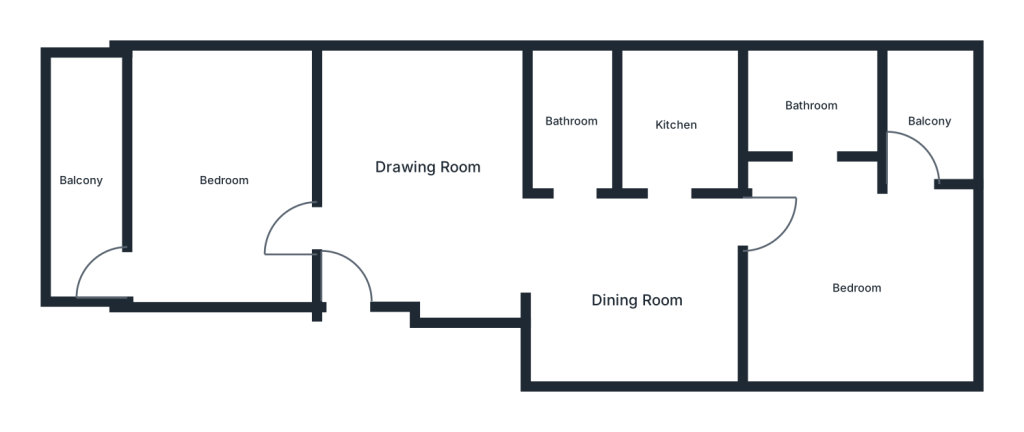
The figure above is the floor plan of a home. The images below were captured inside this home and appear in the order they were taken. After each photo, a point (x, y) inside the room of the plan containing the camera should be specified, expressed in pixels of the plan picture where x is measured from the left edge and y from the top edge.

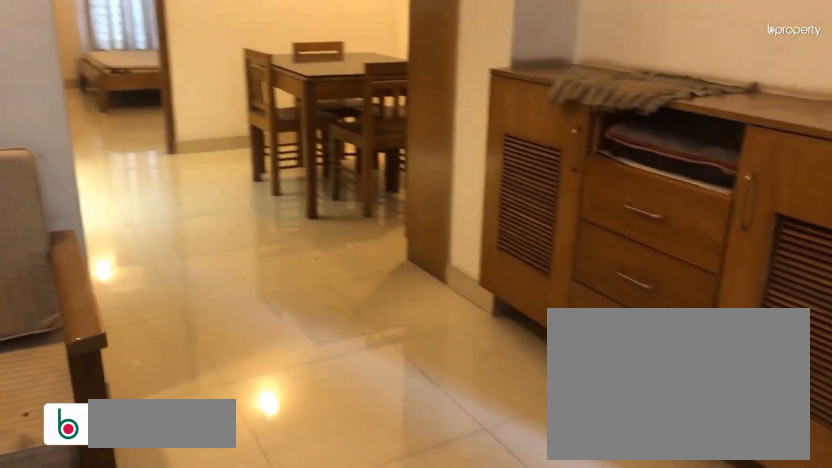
(430, 166)
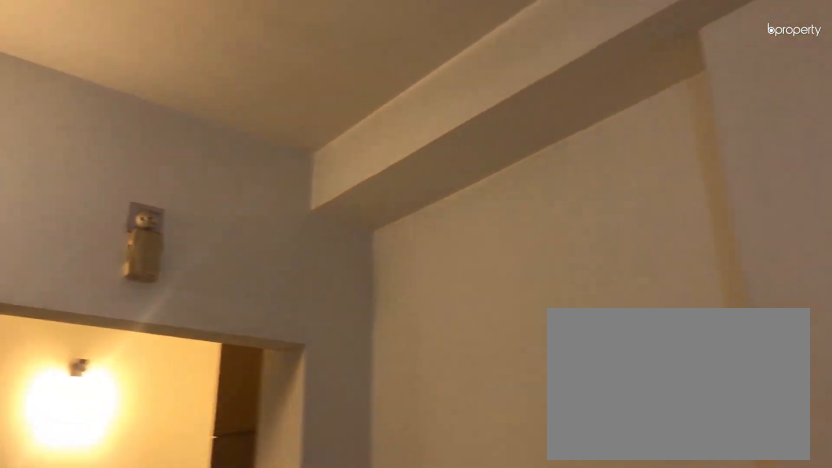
(431, 165)
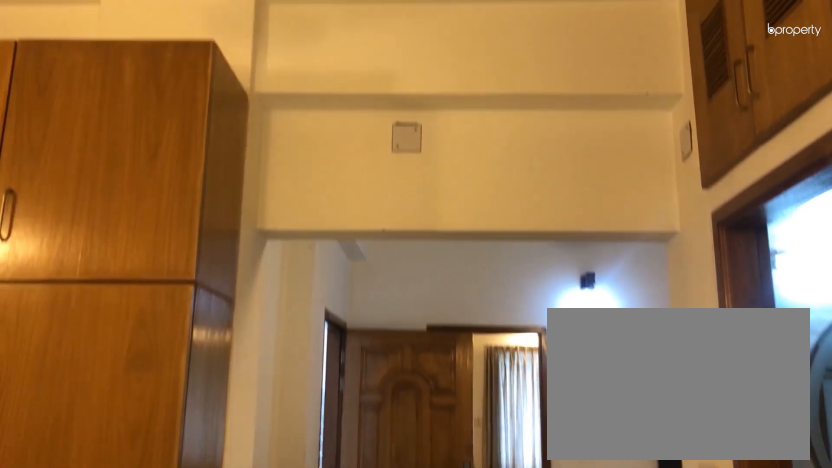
(632, 298)
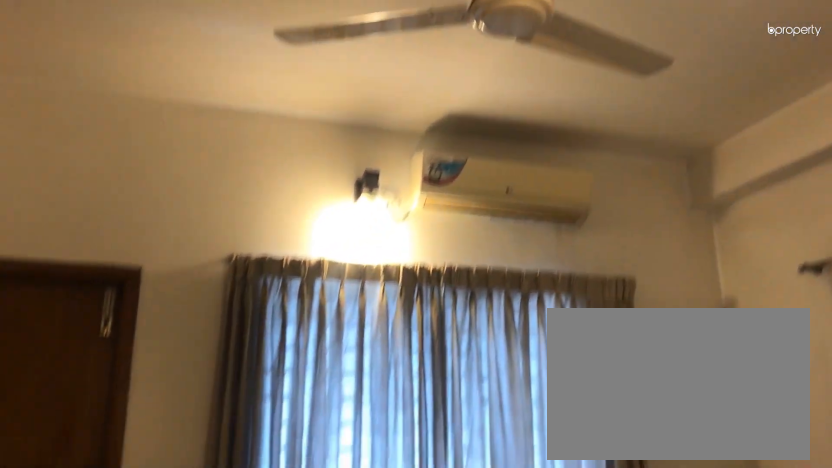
(221, 177)
